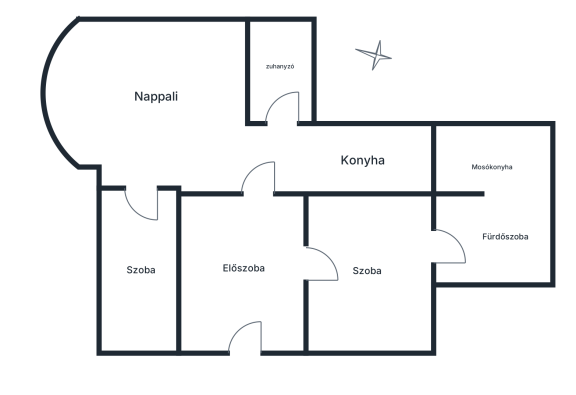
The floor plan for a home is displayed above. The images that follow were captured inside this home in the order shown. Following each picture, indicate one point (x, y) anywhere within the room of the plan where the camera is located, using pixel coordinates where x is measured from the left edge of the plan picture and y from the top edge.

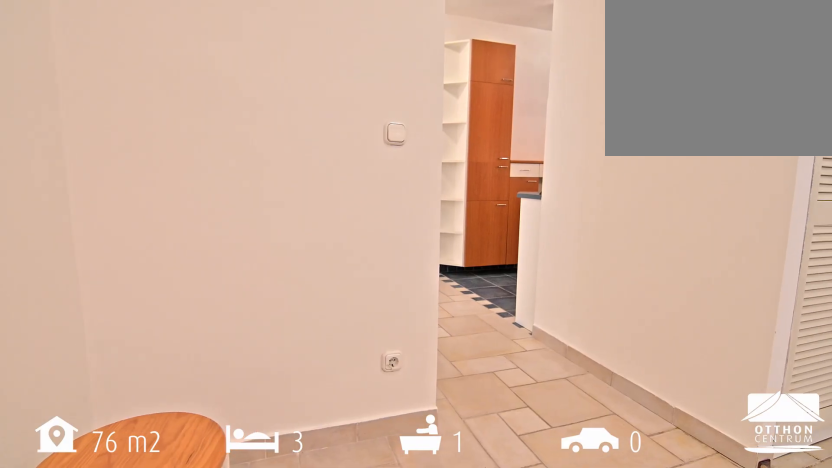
(245, 267)
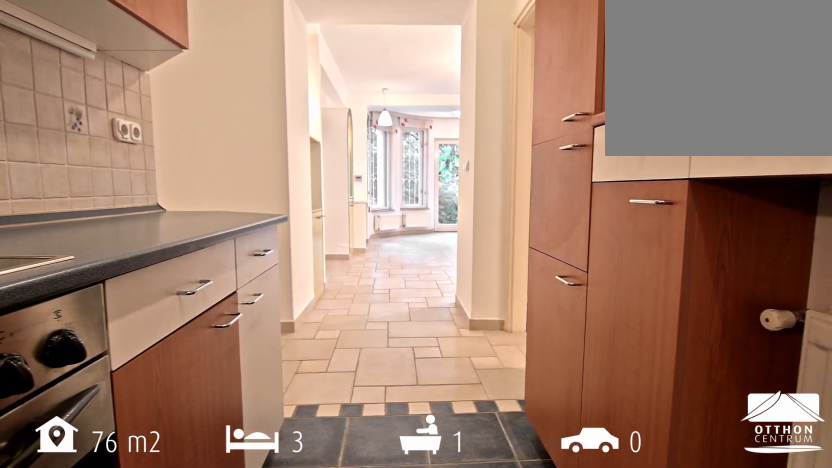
(367, 160)
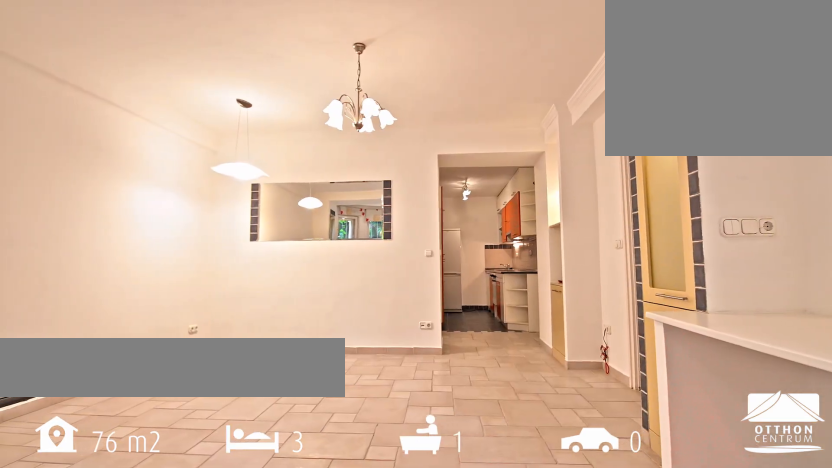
(163, 102)
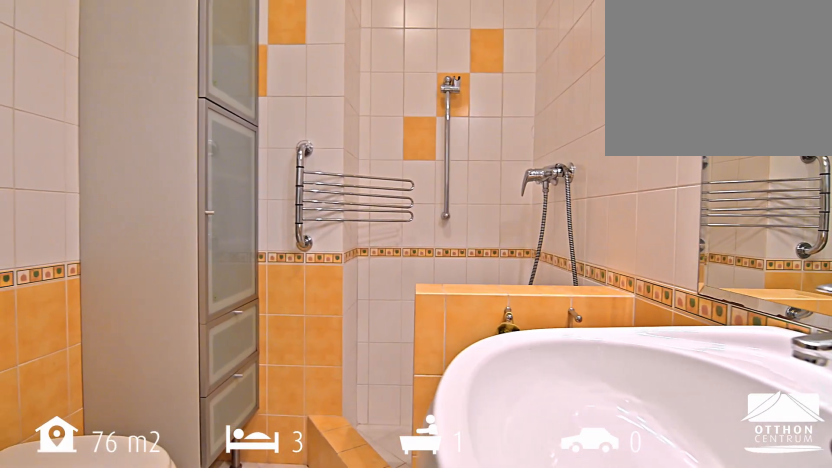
(282, 68)
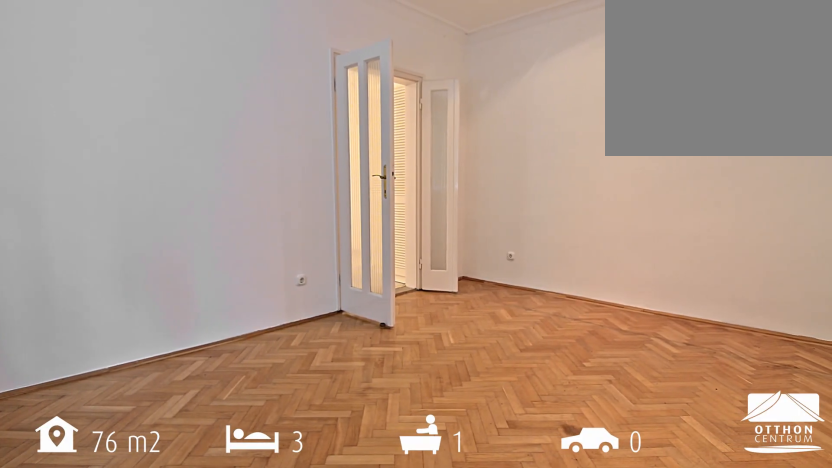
(373, 272)
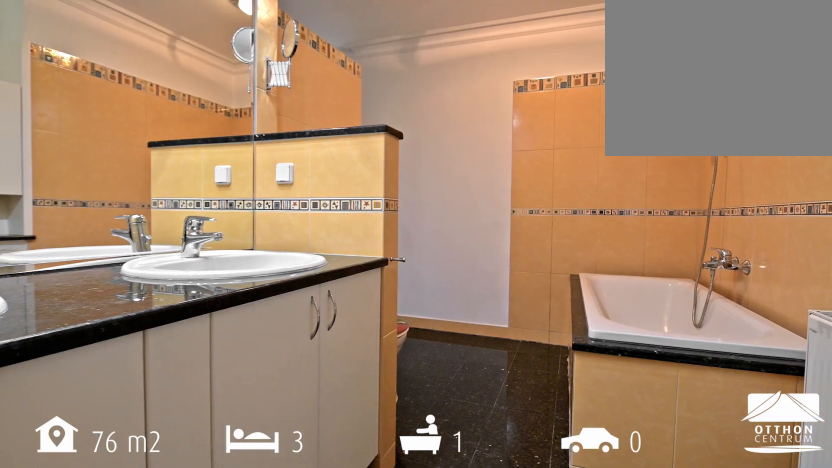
(498, 239)
